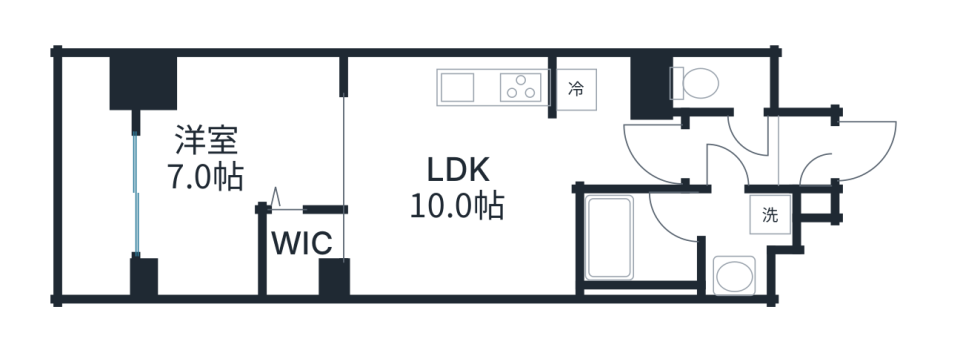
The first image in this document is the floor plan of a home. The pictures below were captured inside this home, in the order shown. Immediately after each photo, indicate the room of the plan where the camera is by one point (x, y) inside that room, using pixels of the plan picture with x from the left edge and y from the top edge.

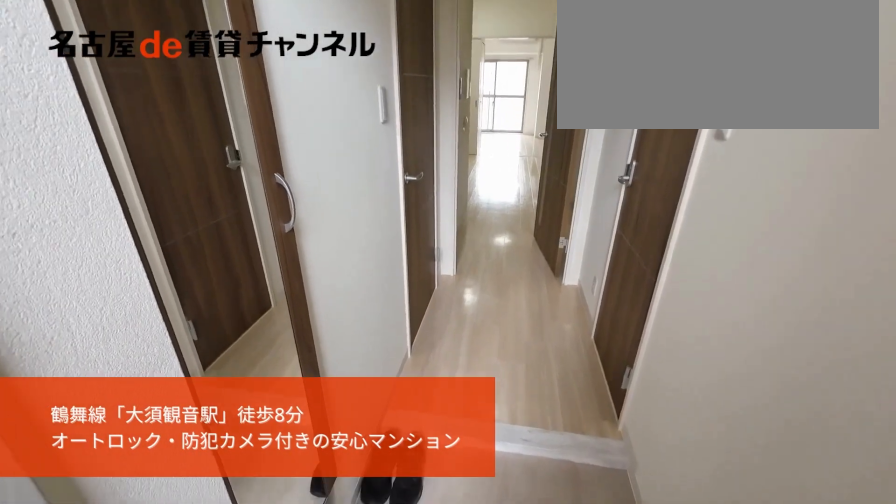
(805, 160)
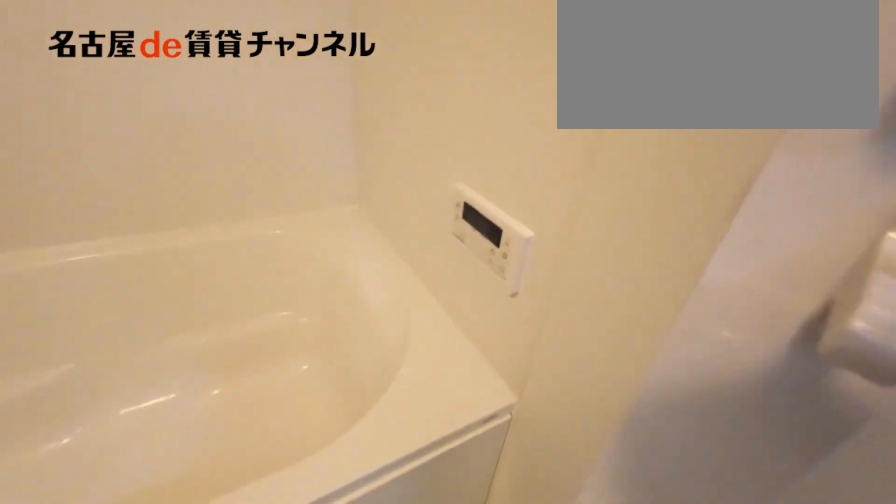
(682, 241)
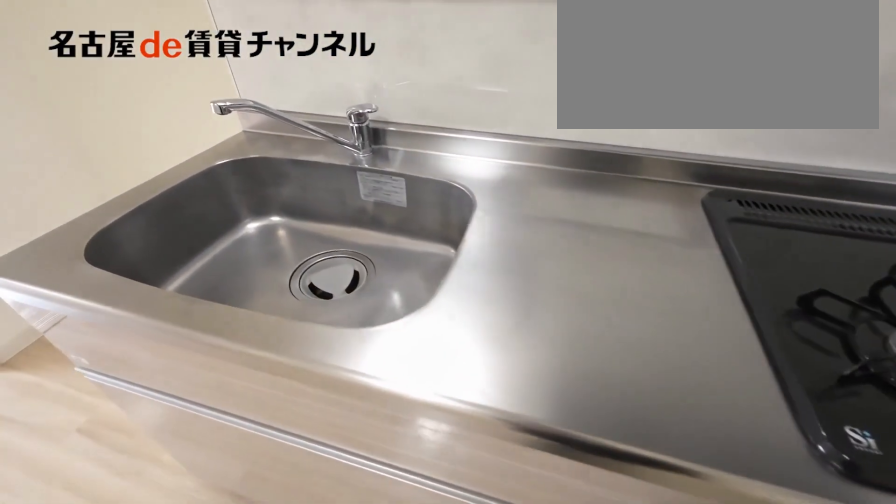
(460, 175)
